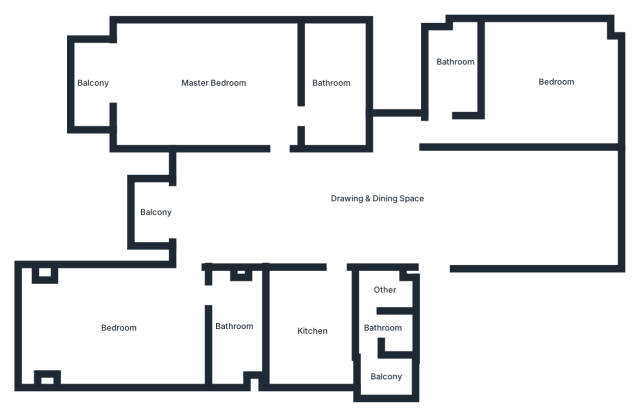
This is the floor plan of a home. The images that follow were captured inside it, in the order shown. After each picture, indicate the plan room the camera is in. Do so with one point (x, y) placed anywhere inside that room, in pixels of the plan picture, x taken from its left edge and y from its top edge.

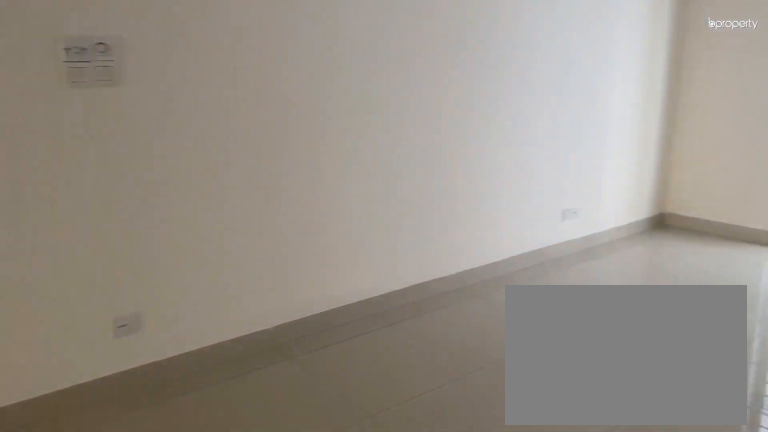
(421, 199)
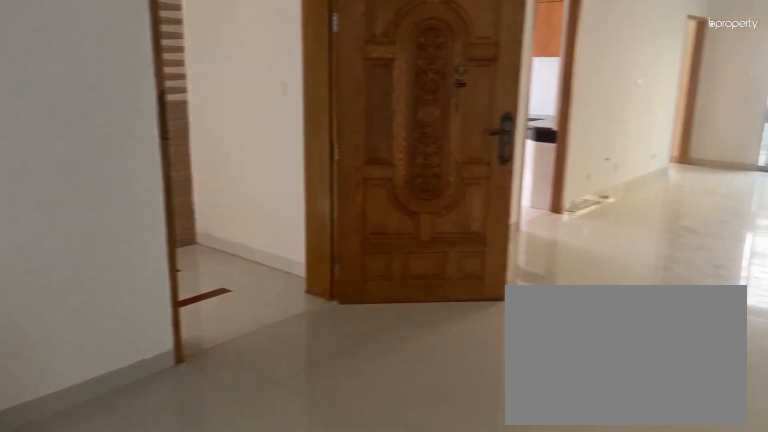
(421, 199)
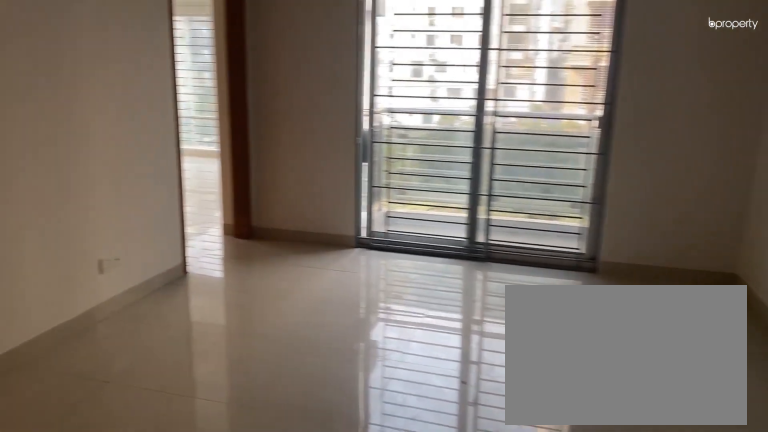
(238, 201)
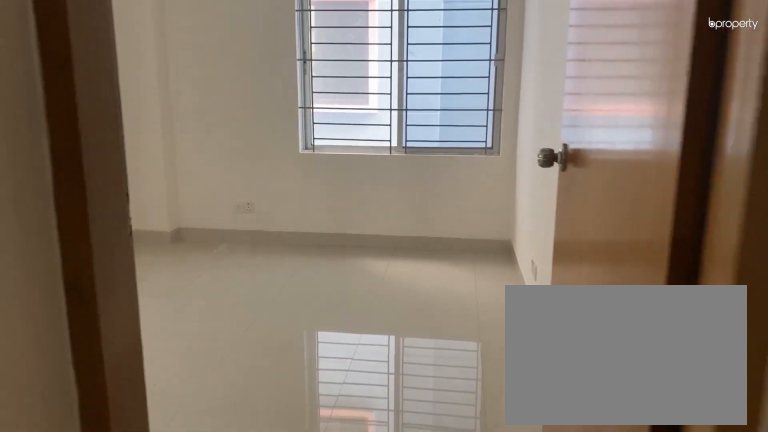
(461, 131)
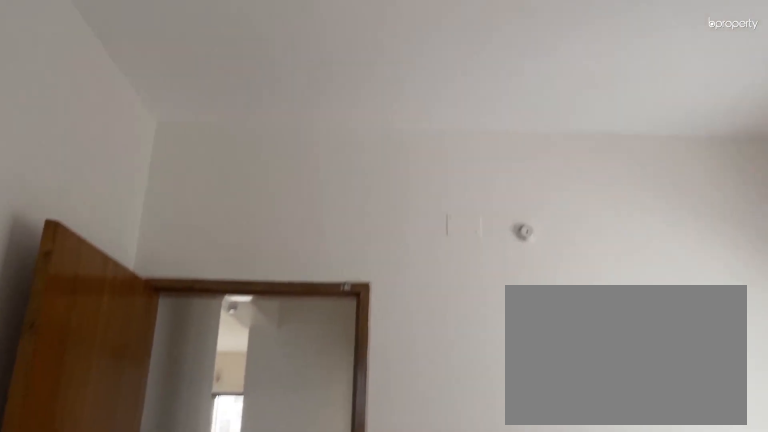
(531, 82)
